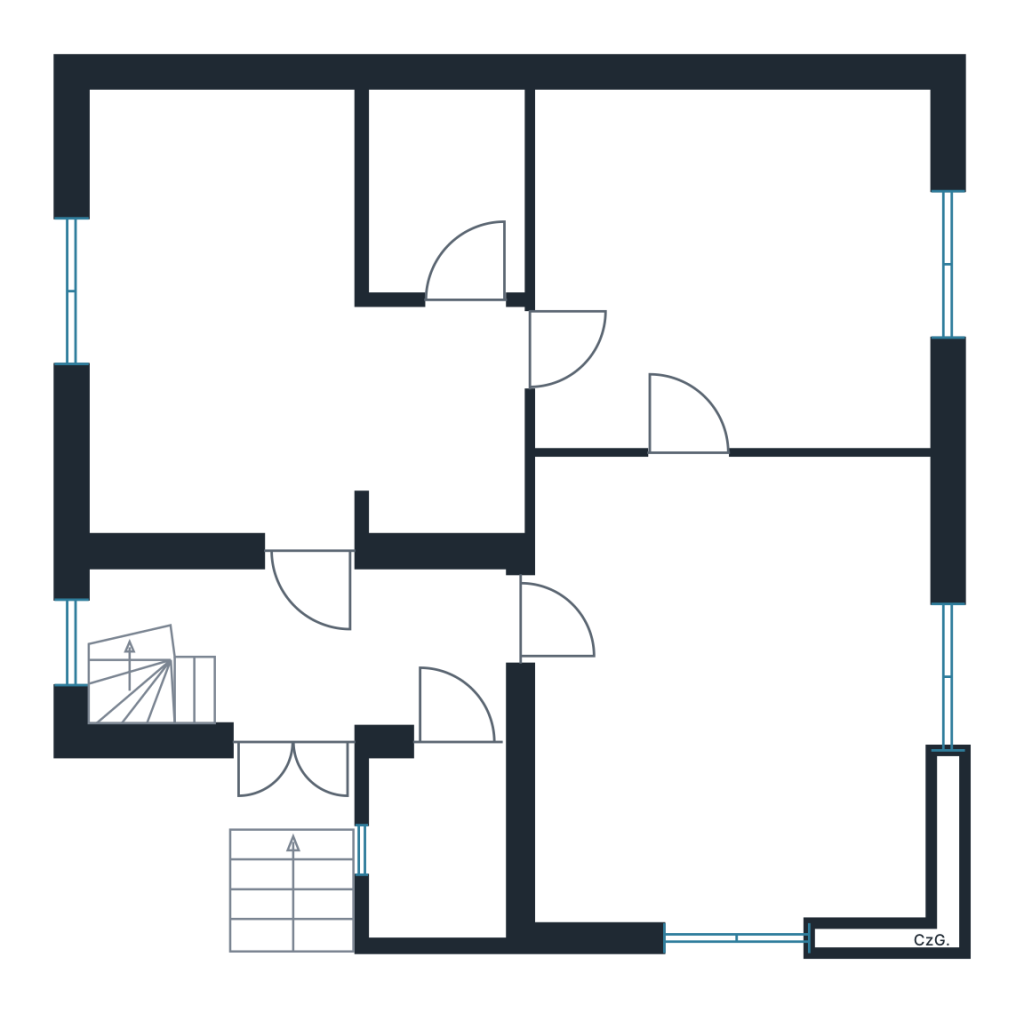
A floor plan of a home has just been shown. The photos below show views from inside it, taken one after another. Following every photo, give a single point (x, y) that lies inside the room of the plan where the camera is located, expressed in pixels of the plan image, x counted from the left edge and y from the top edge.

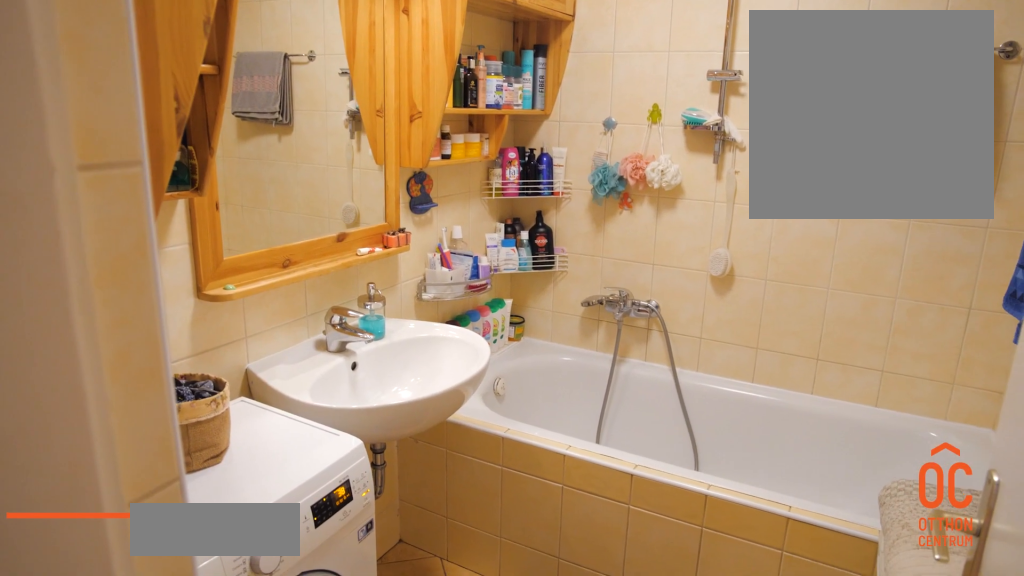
(438, 203)
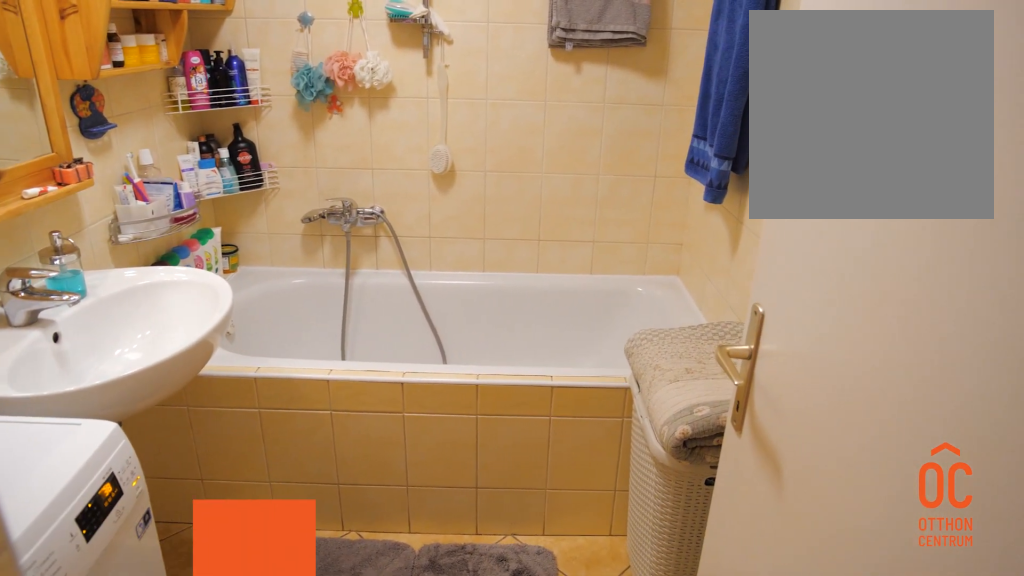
(438, 203)
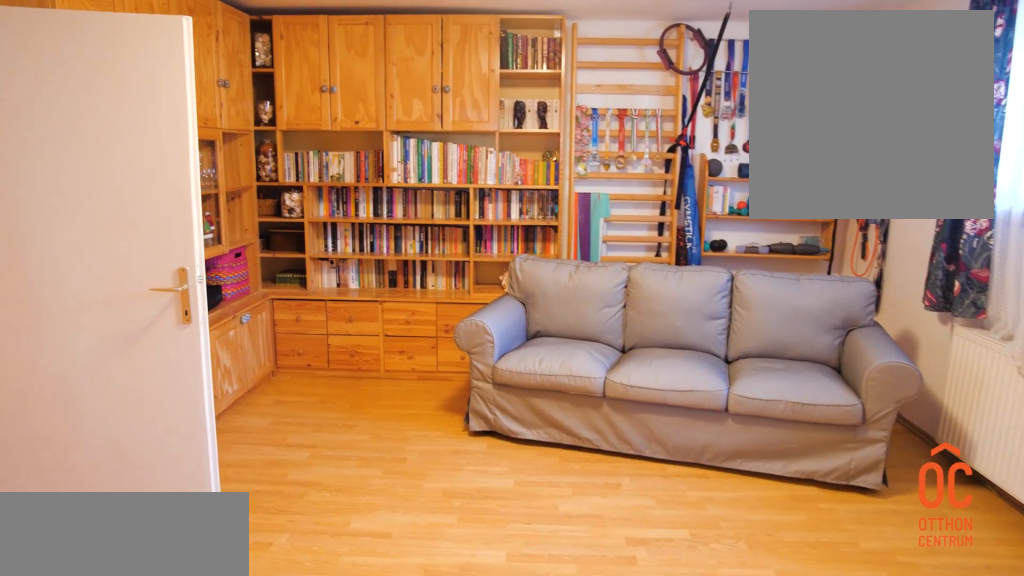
(750, 279)
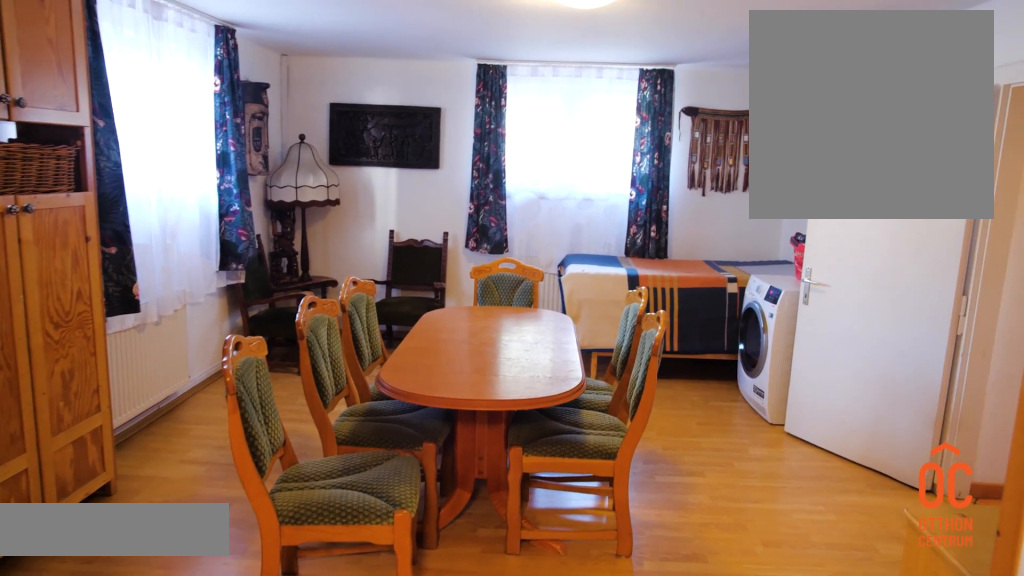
(752, 685)
